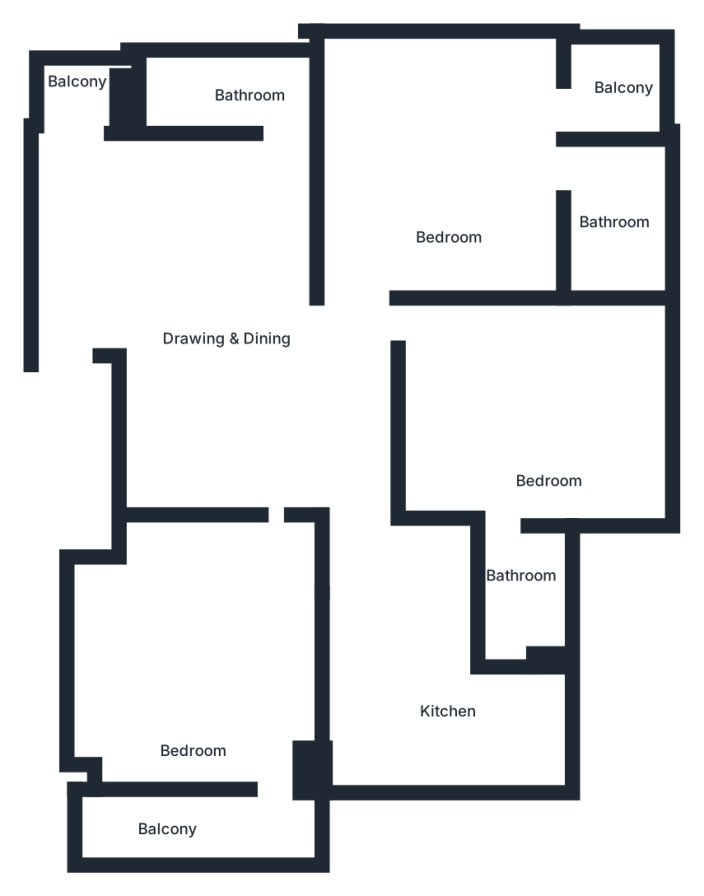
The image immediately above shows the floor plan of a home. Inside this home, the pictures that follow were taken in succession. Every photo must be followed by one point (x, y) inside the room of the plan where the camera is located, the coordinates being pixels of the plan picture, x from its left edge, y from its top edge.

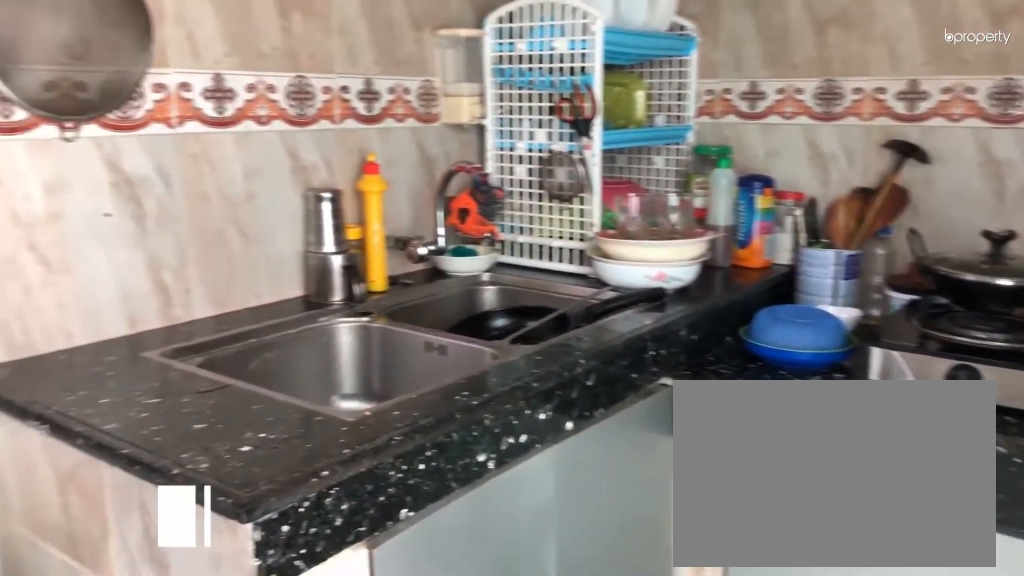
(463, 726)
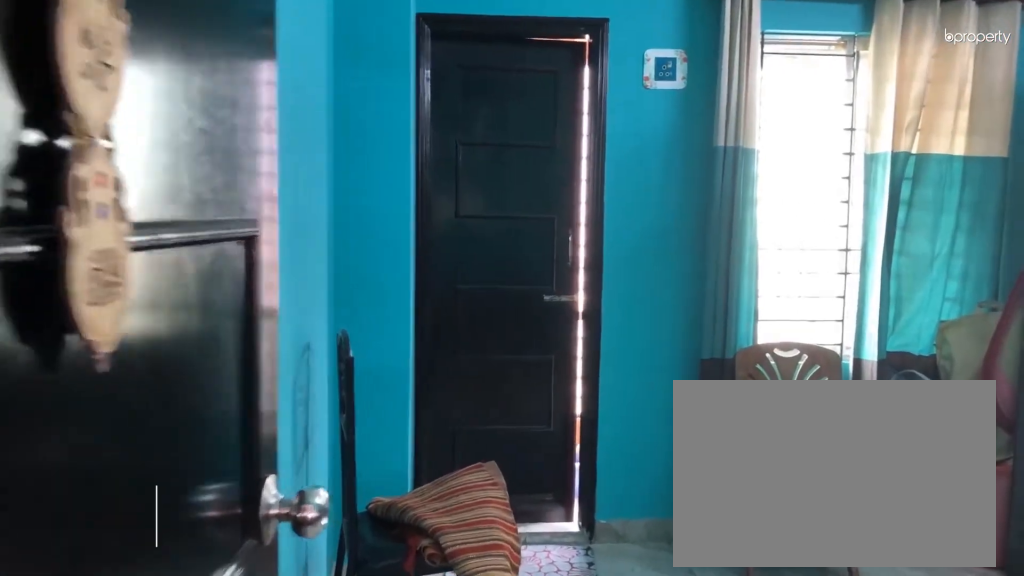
(213, 673)
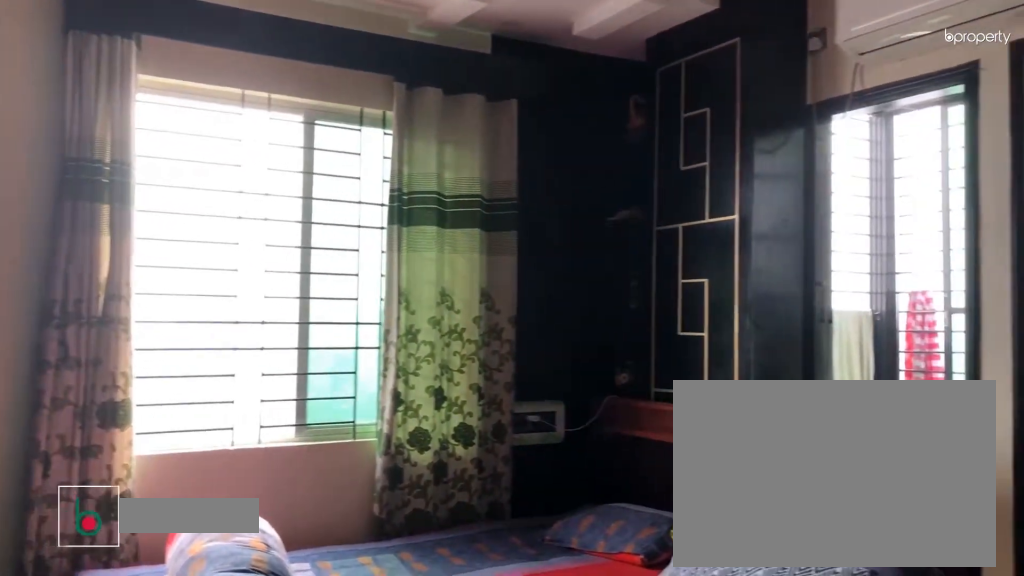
(450, 178)
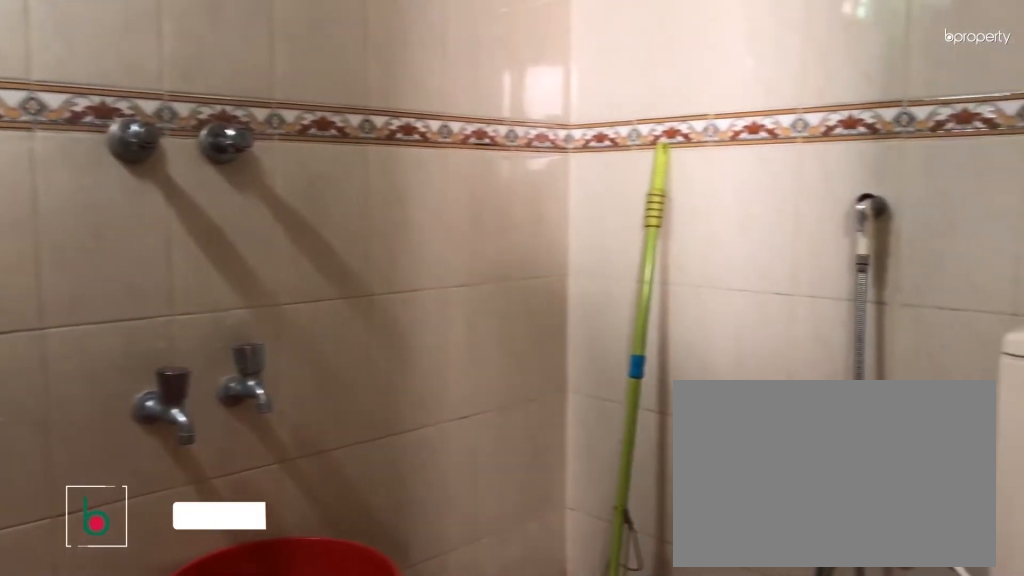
(615, 214)
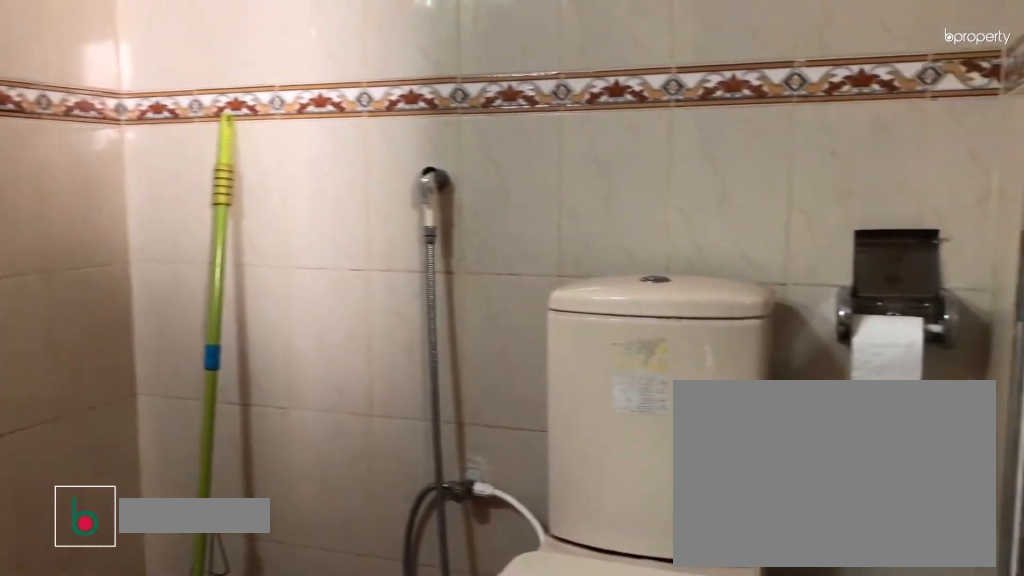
(615, 214)
